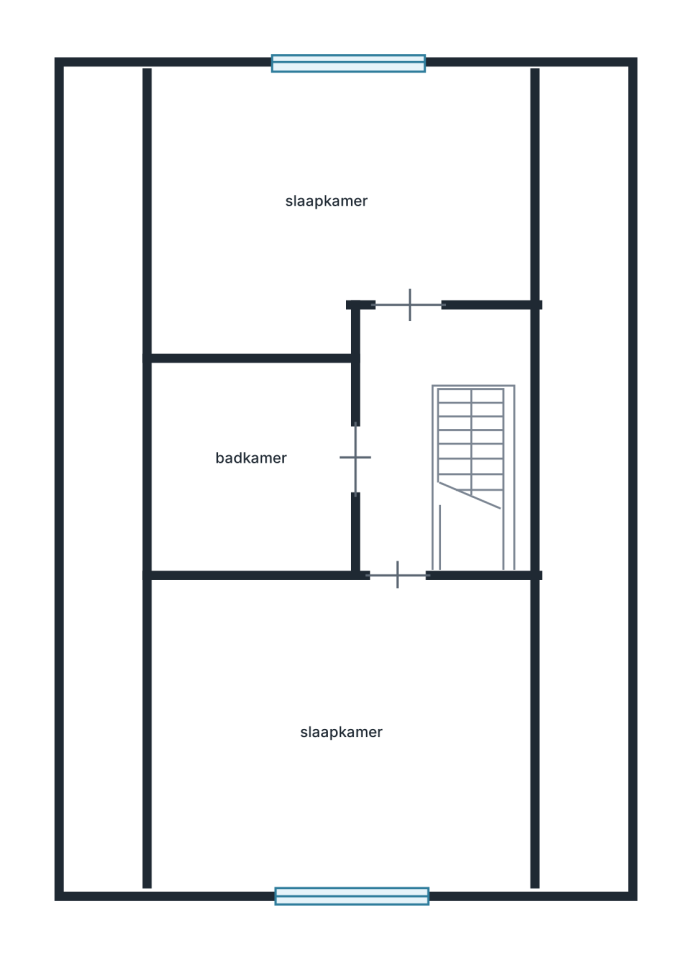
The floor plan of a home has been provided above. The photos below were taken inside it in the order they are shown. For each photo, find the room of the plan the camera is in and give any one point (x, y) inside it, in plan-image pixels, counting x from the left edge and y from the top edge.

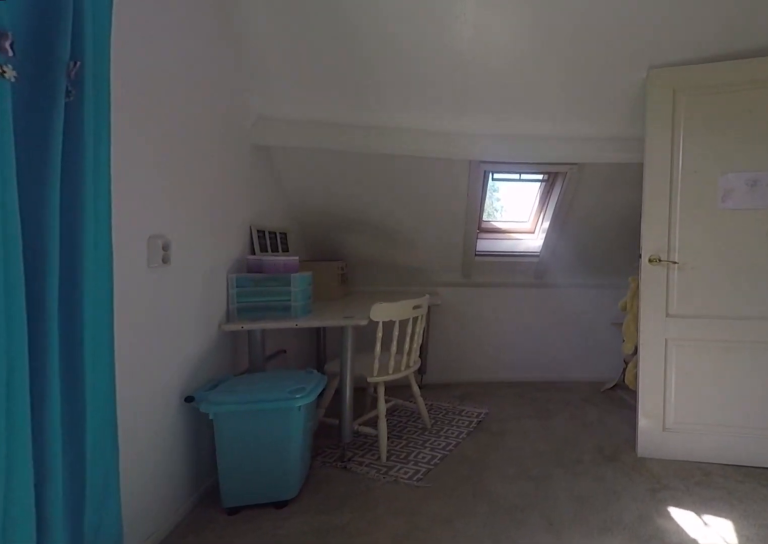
(332, 203)
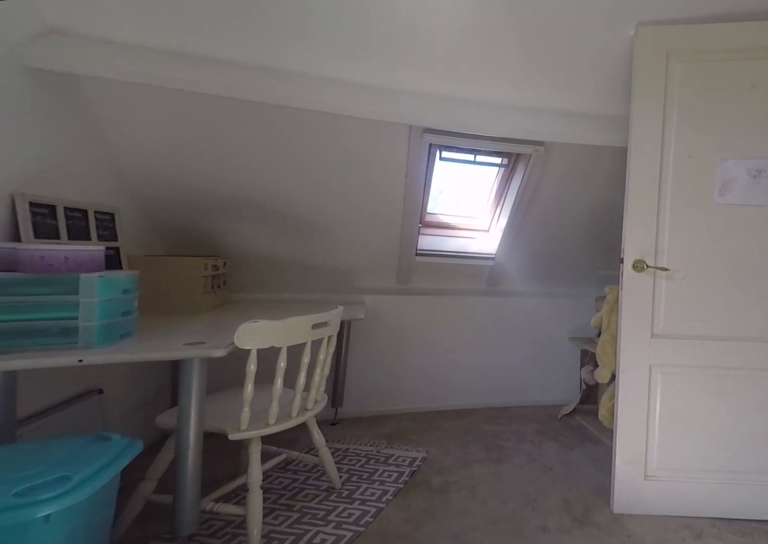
(332, 203)
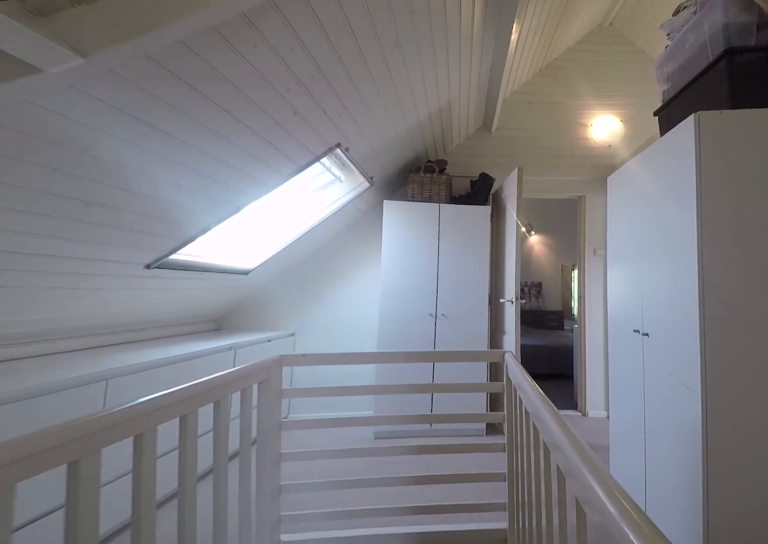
(434, 424)
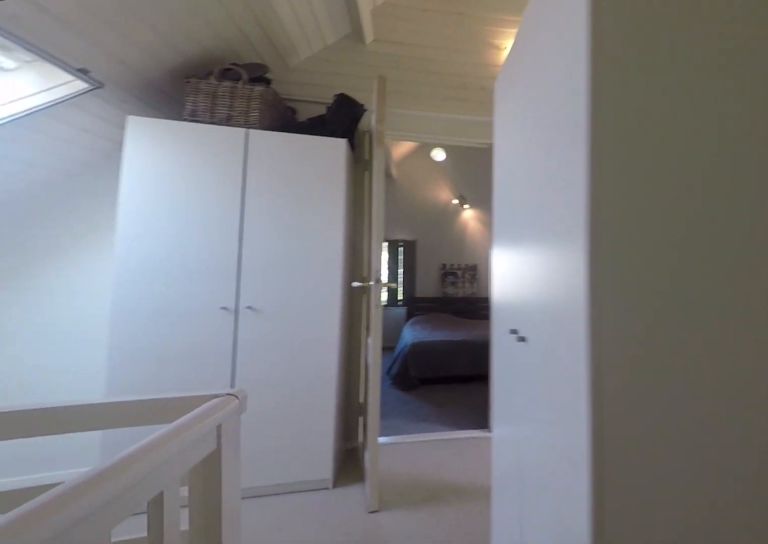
(434, 424)
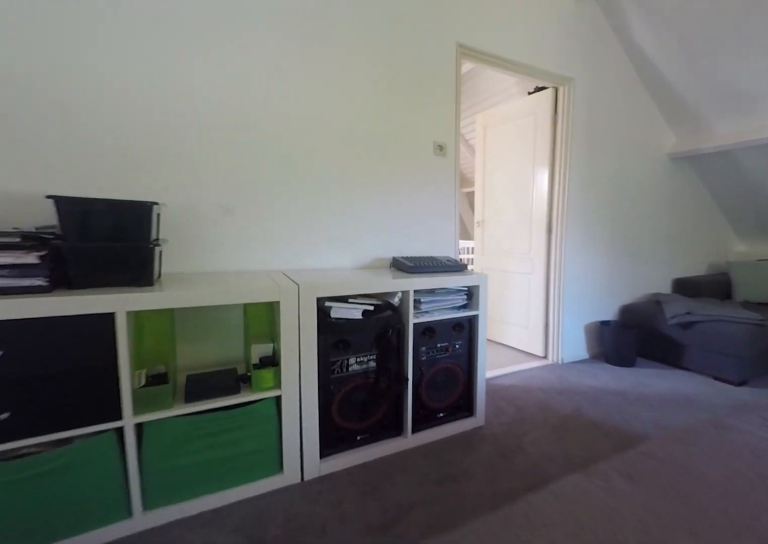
(395, 682)
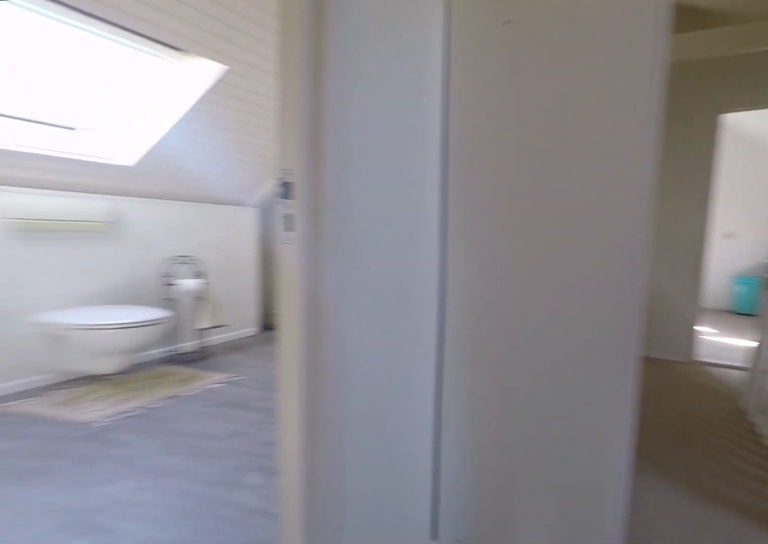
(434, 424)
